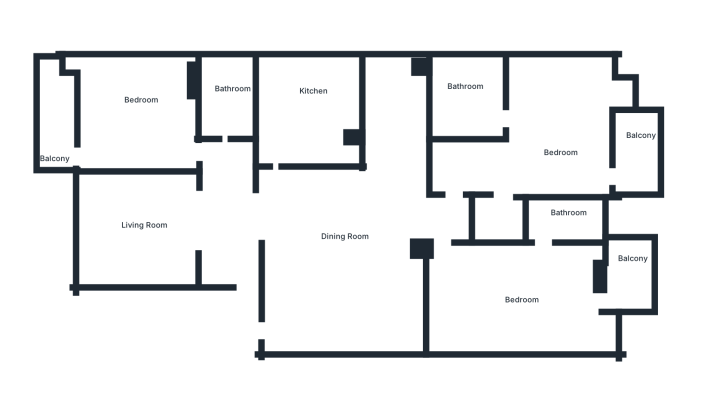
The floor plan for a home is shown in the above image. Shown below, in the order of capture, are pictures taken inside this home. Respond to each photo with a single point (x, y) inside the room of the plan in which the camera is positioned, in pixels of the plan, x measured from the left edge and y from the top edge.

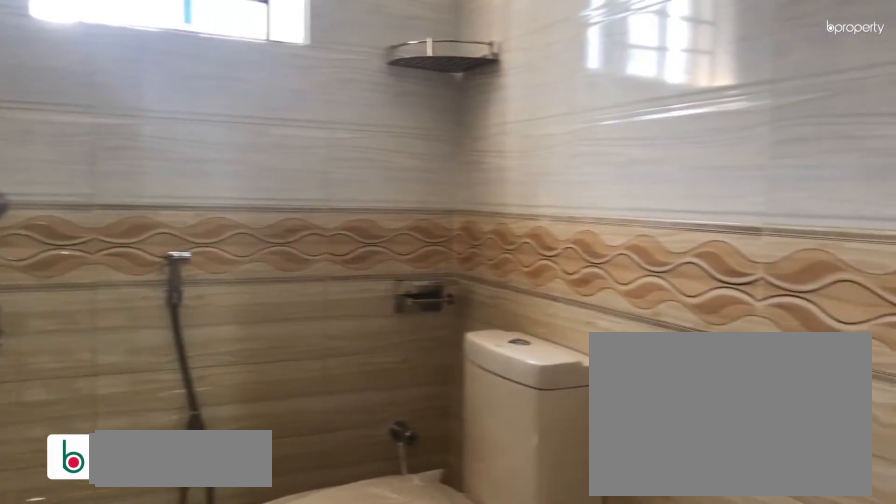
(229, 107)
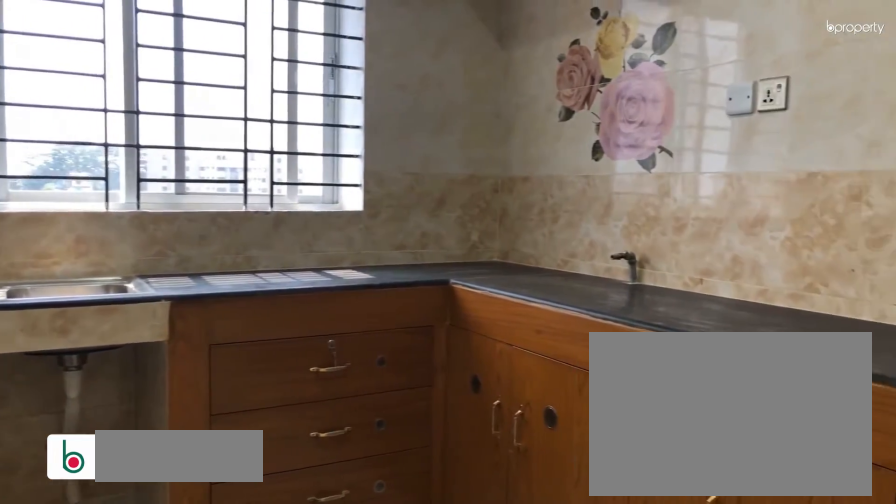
(315, 106)
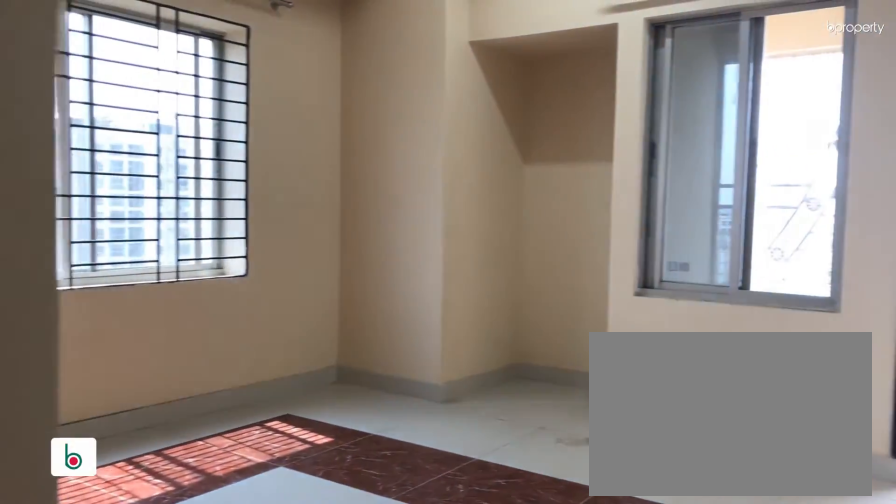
(564, 133)
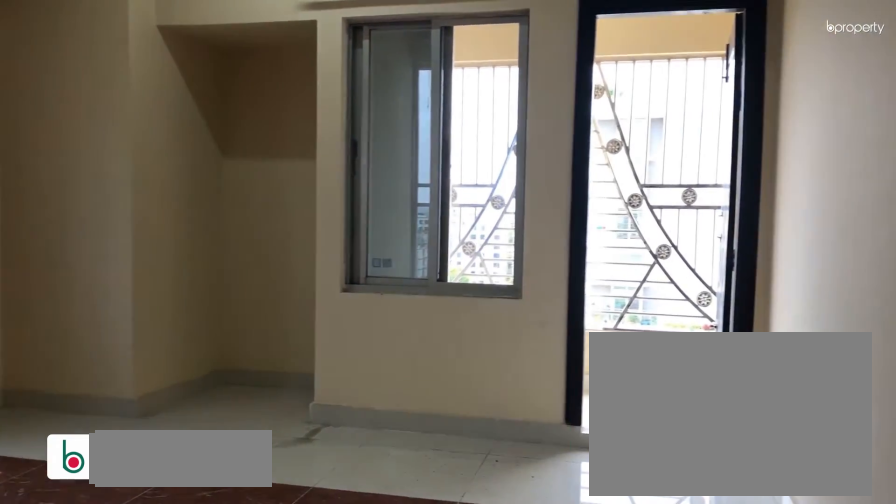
(564, 133)
